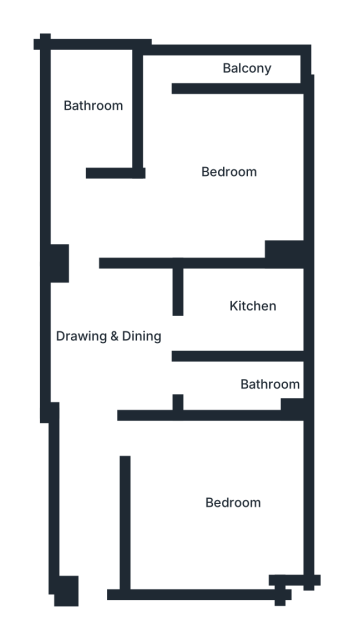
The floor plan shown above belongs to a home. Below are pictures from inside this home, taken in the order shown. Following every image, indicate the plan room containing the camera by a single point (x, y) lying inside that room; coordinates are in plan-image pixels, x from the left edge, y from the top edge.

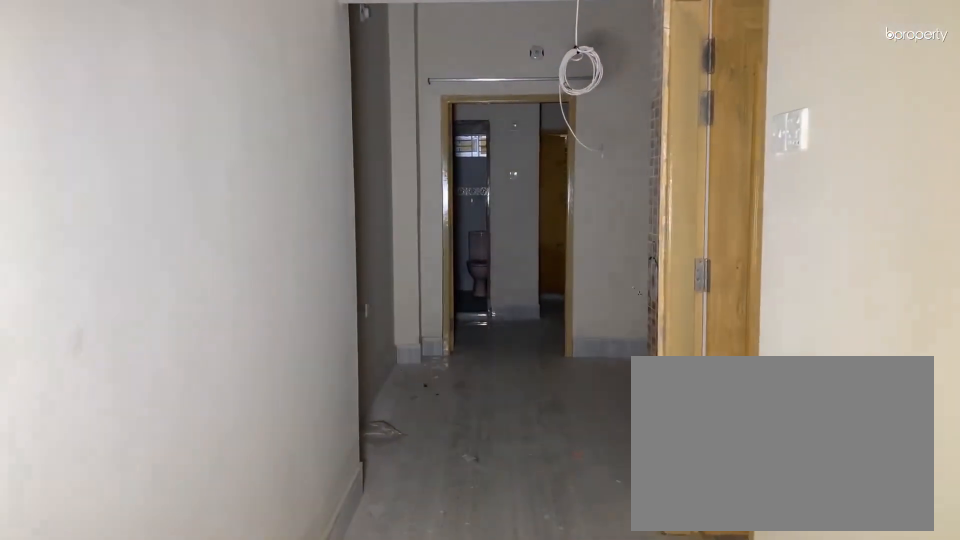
(92, 501)
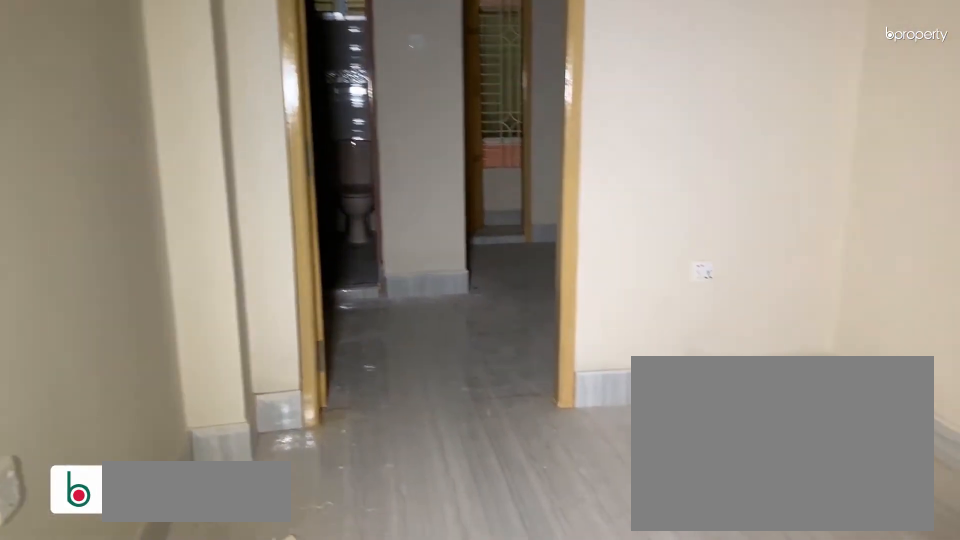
(98, 333)
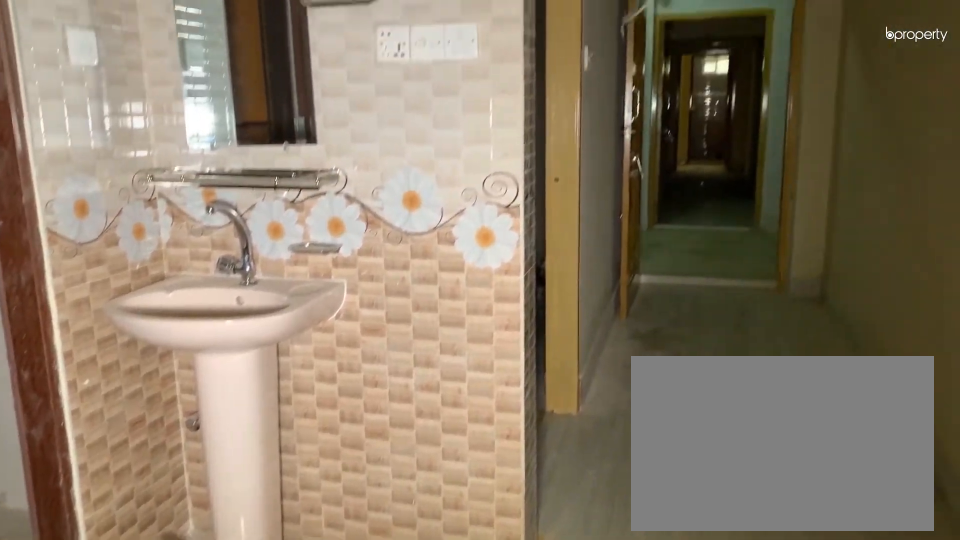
(98, 323)
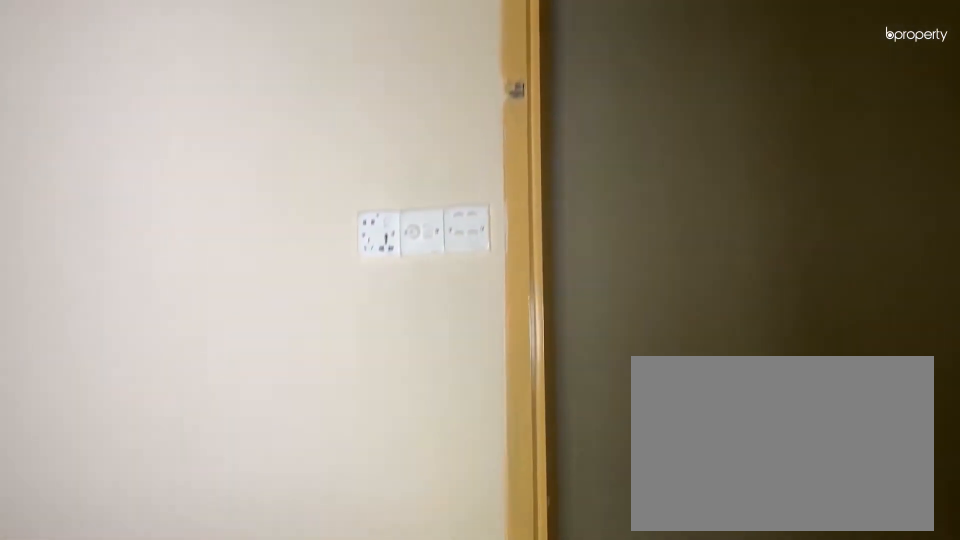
(215, 507)
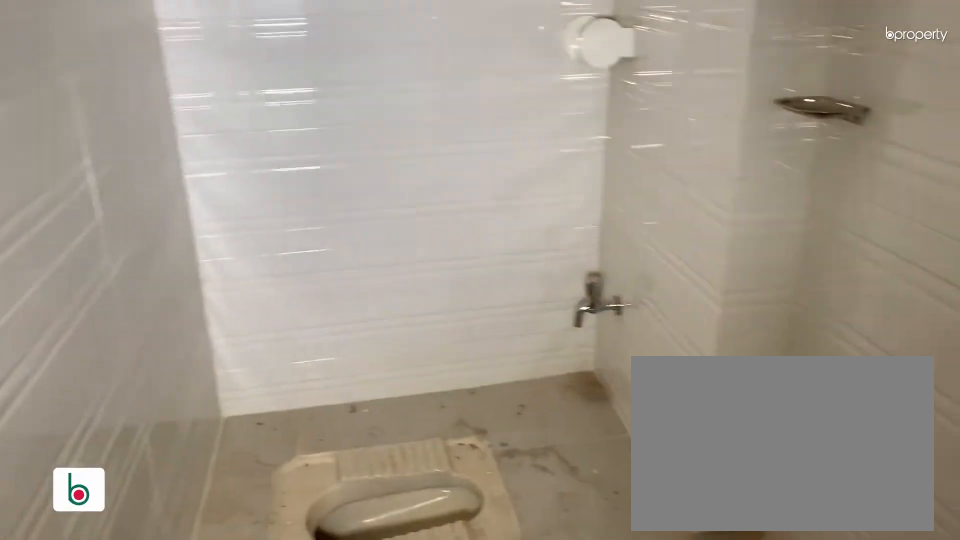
(249, 389)
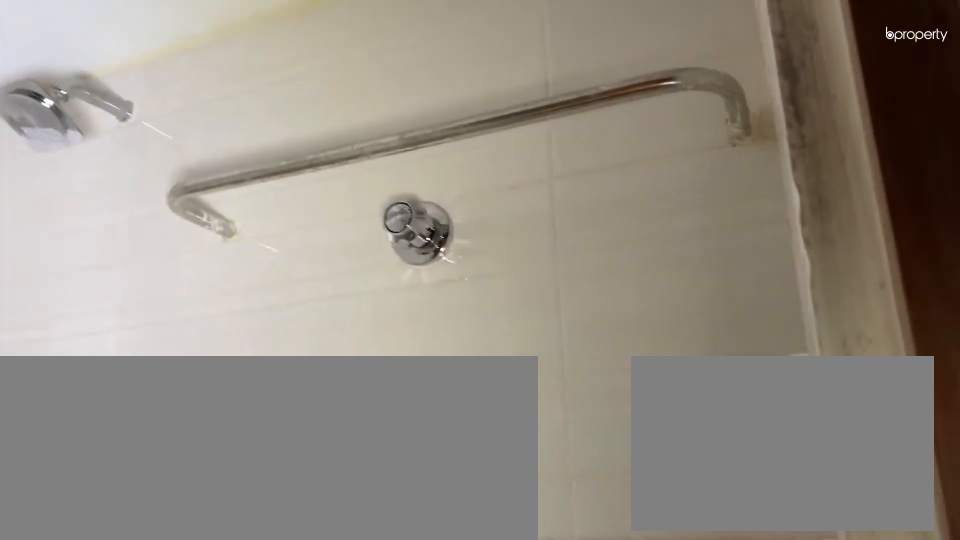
(249, 389)
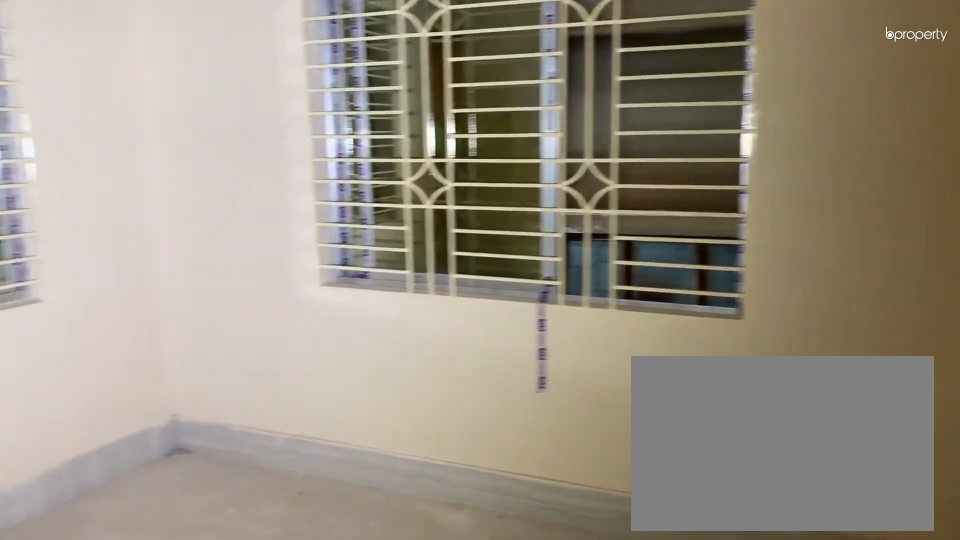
(218, 172)
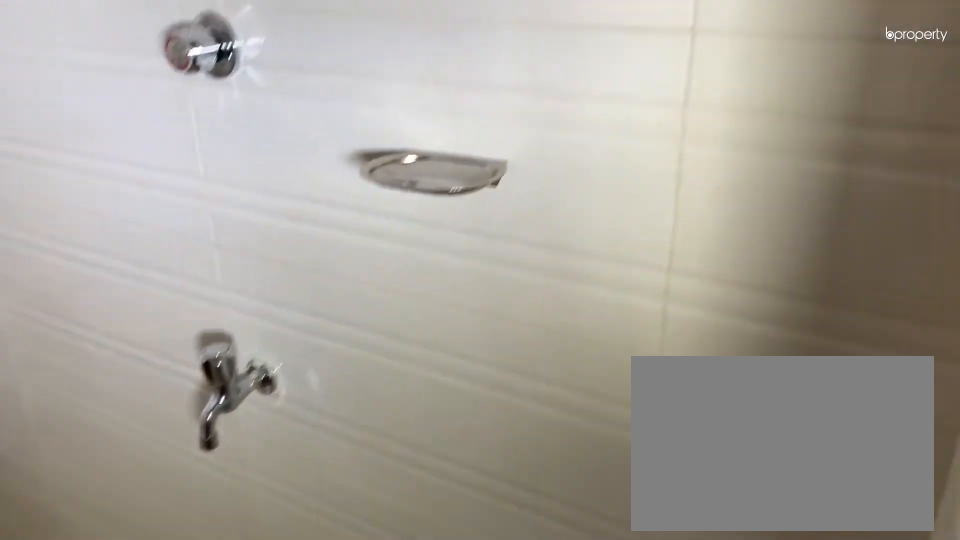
(94, 116)
